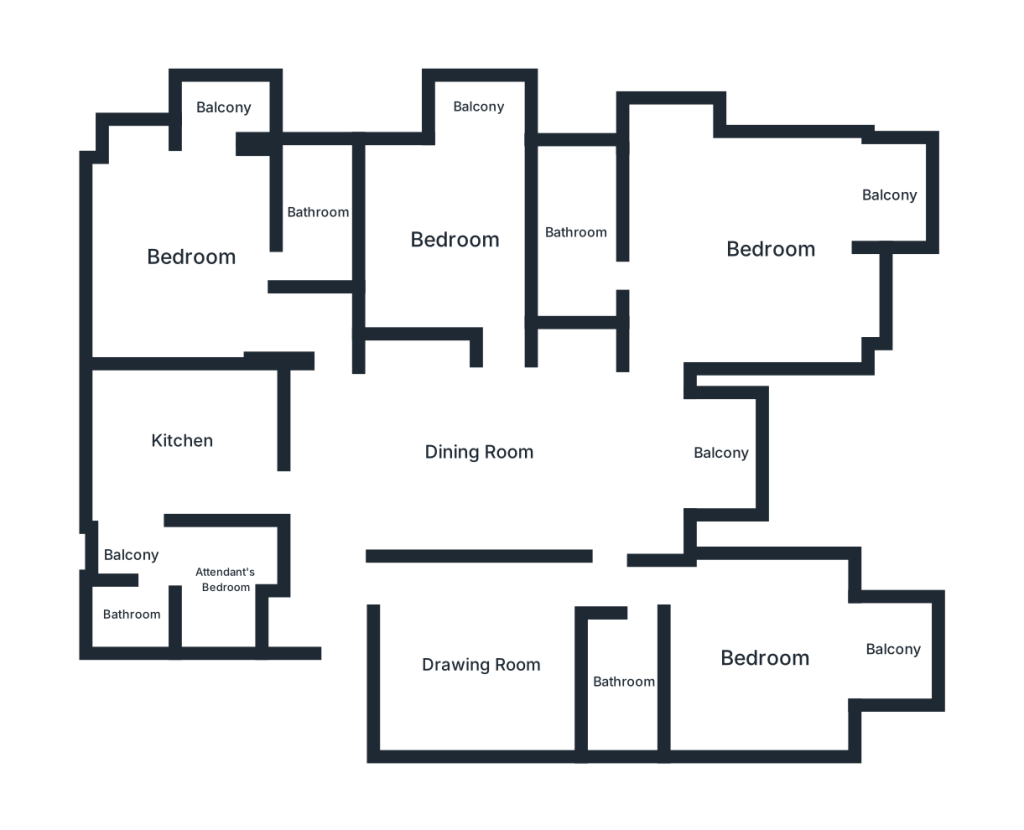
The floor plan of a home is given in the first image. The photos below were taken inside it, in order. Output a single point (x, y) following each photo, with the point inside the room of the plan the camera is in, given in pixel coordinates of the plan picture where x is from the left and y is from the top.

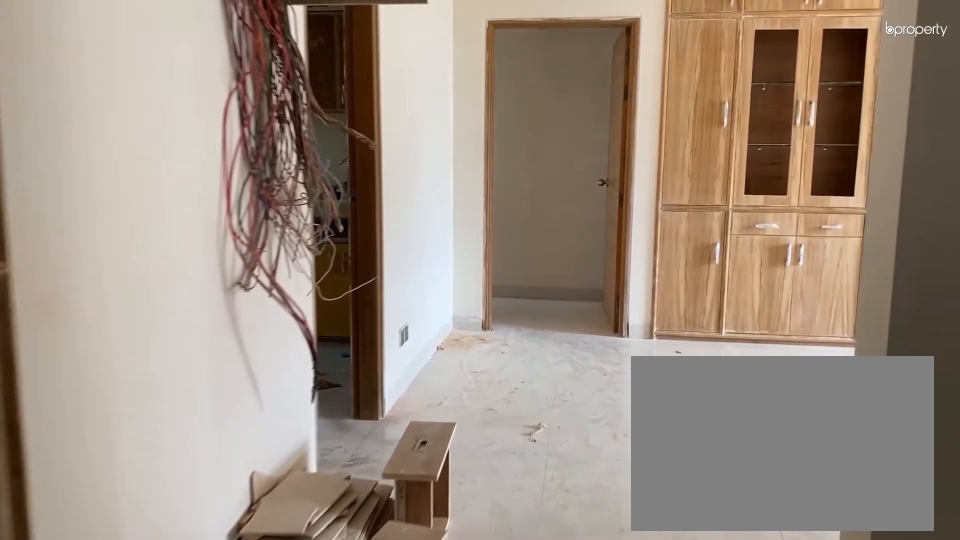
(360, 565)
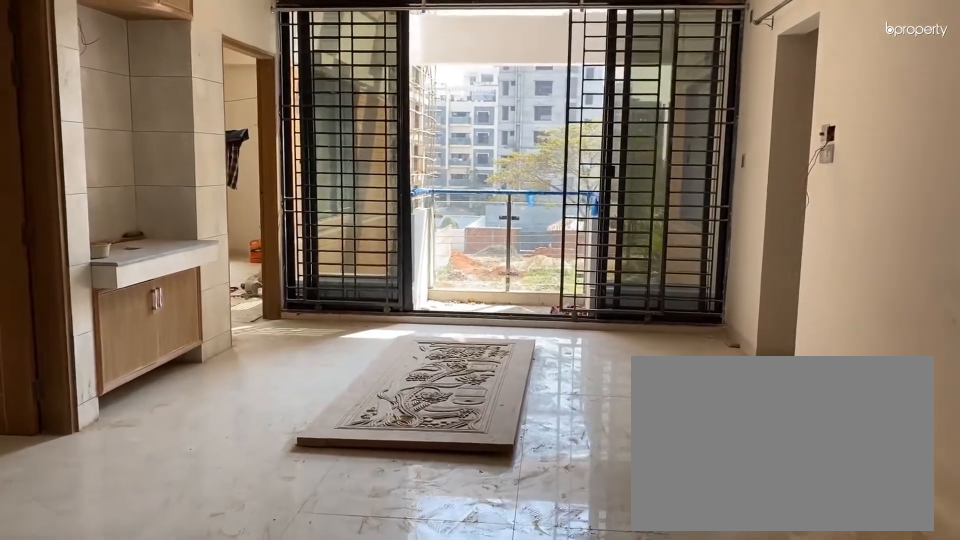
(478, 451)
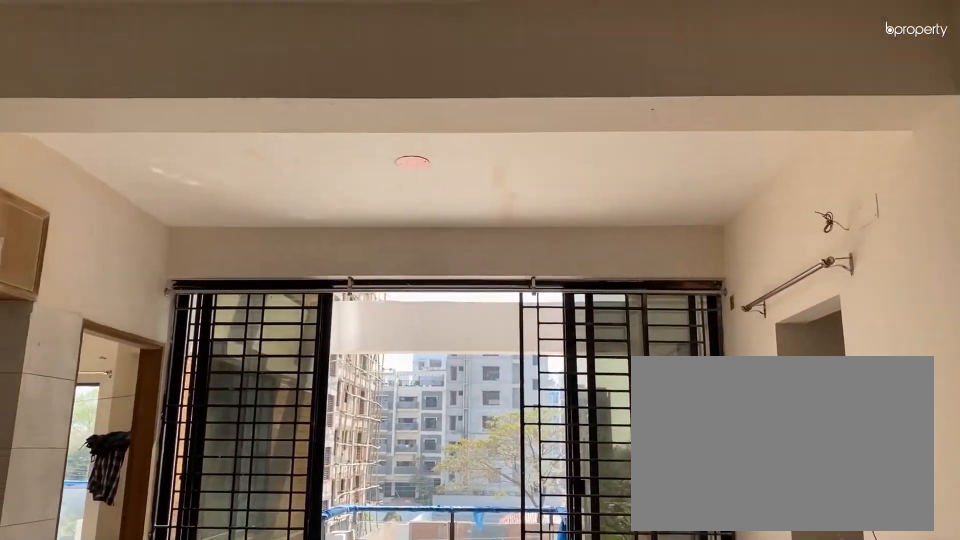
(478, 451)
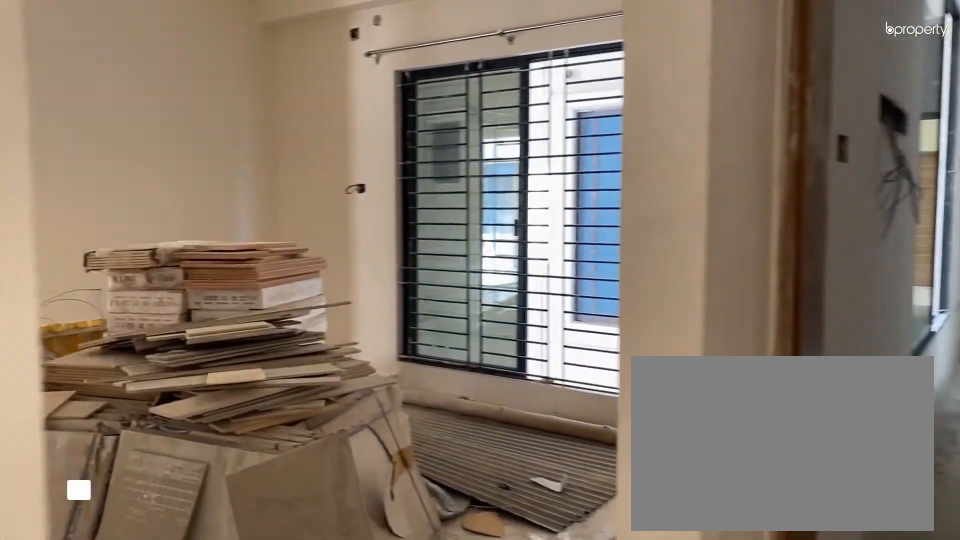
(388, 591)
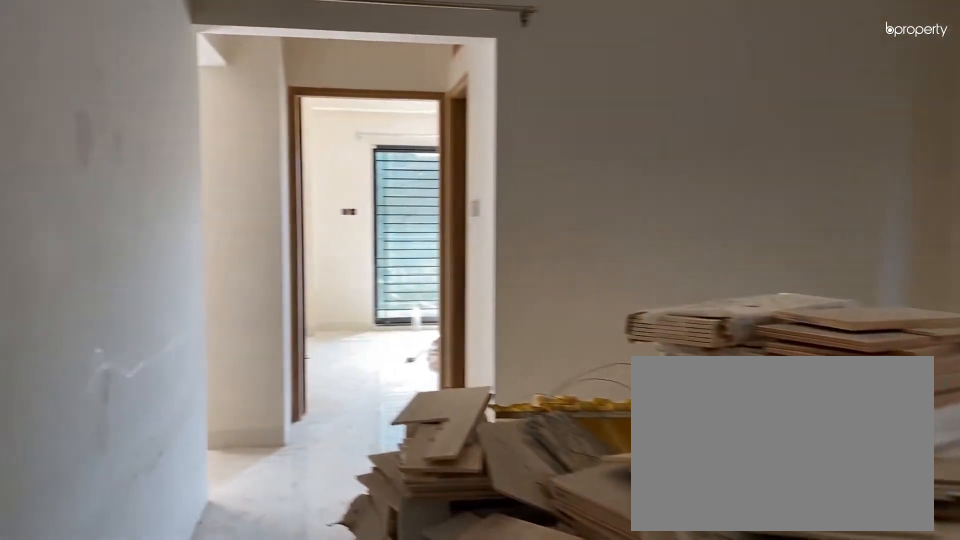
(483, 667)
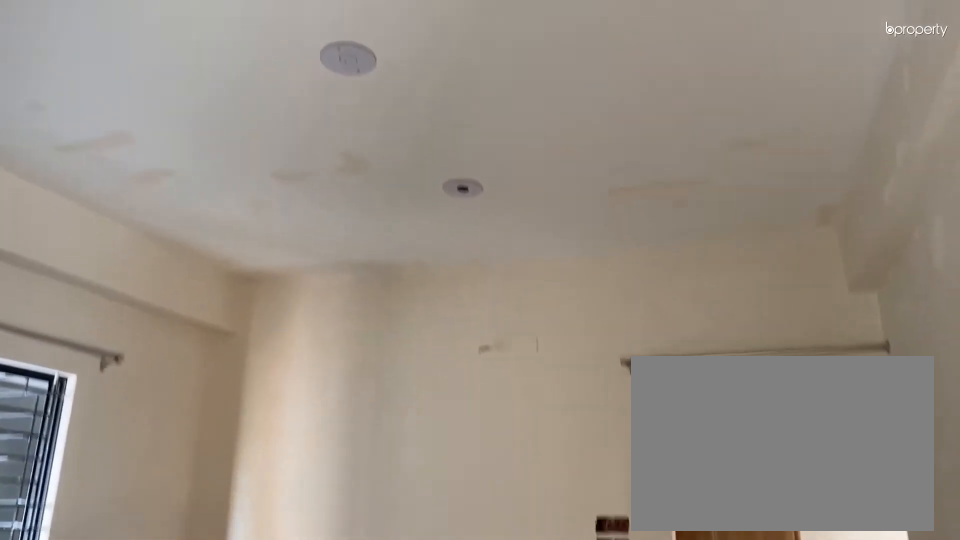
(483, 667)
